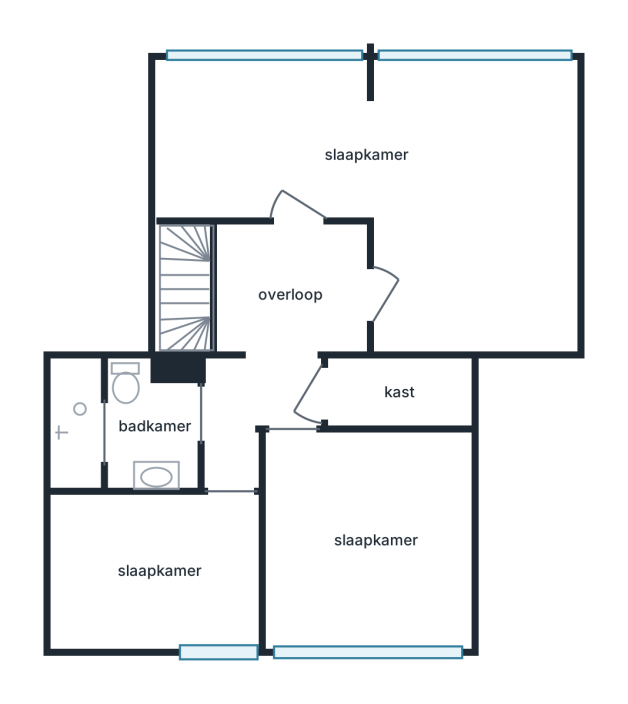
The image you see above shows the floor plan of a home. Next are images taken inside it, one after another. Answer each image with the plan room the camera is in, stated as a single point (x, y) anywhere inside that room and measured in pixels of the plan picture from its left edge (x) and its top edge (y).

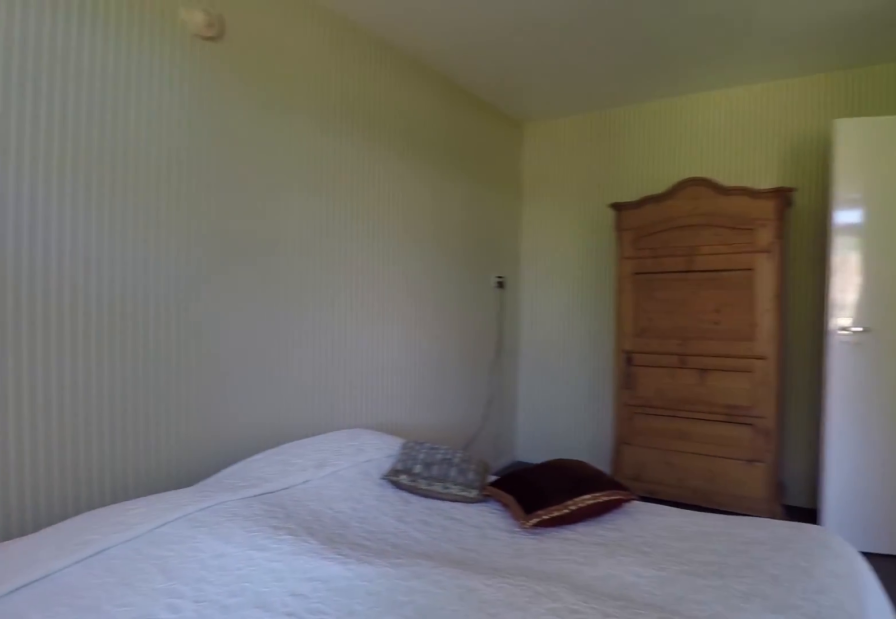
(394, 174)
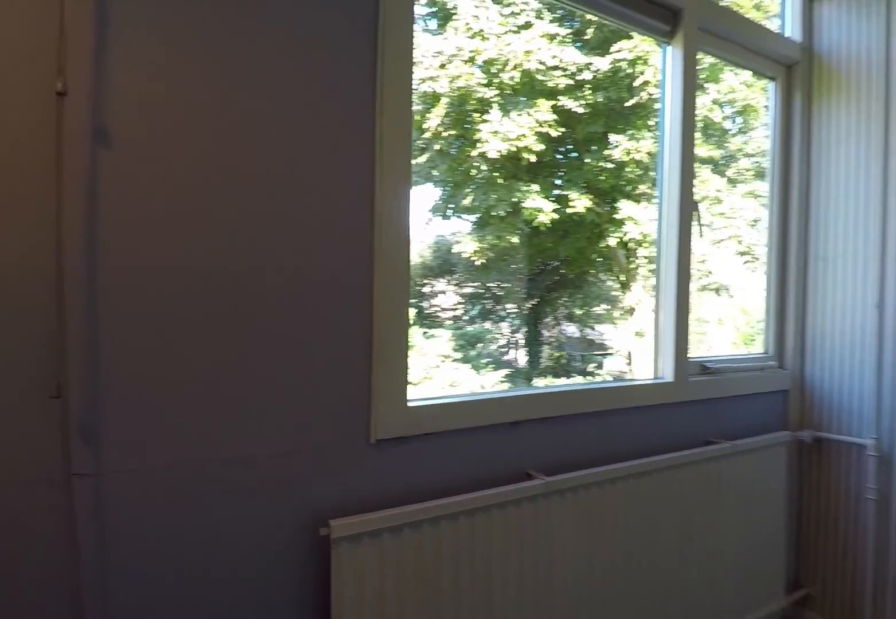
(394, 174)
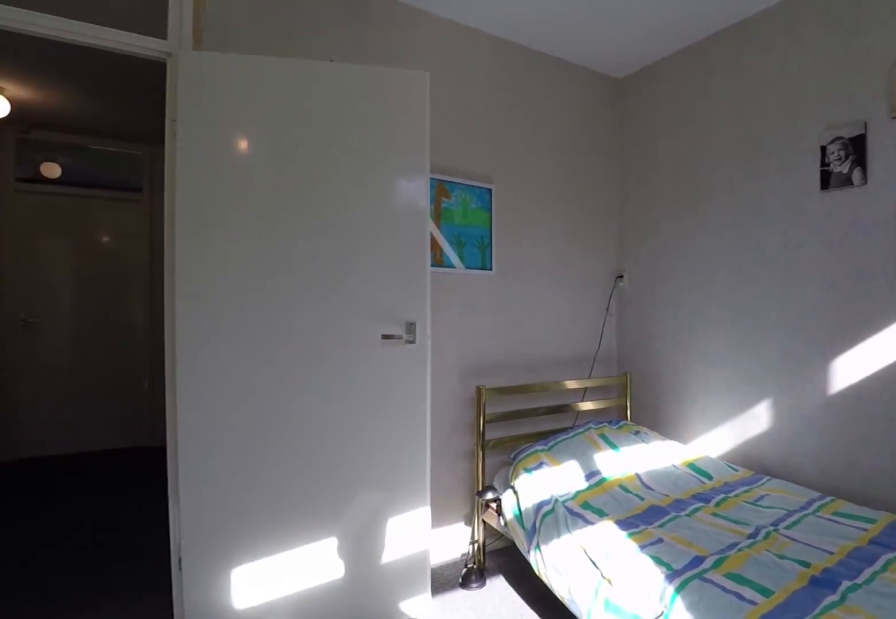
(364, 536)
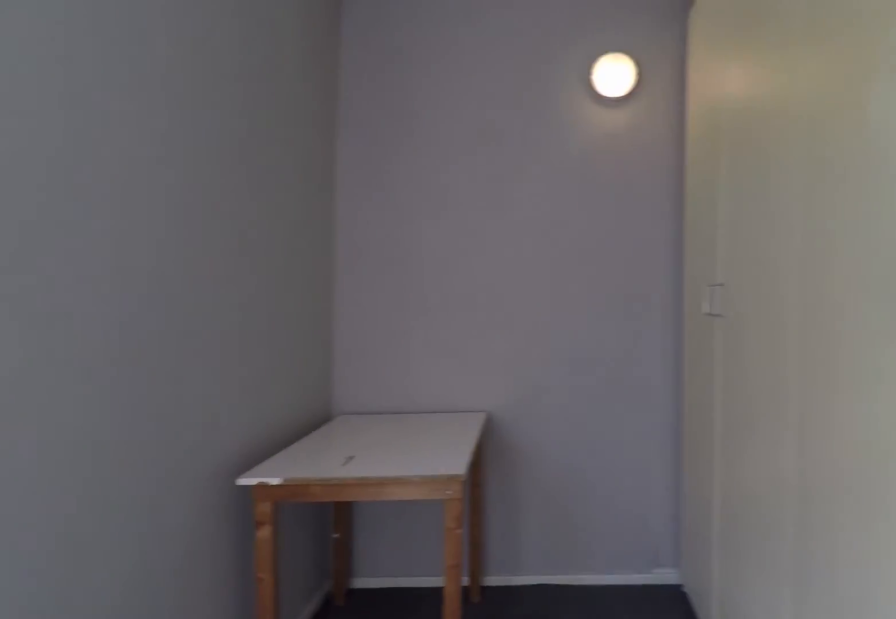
(156, 569)
